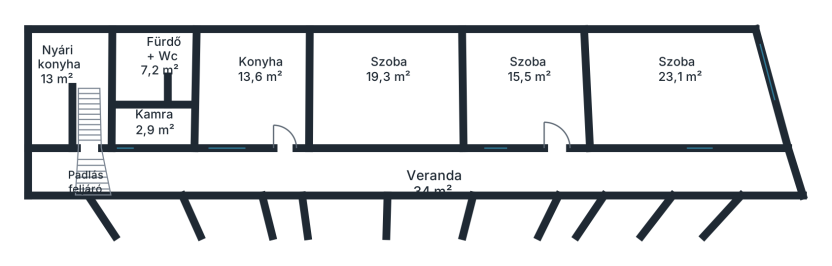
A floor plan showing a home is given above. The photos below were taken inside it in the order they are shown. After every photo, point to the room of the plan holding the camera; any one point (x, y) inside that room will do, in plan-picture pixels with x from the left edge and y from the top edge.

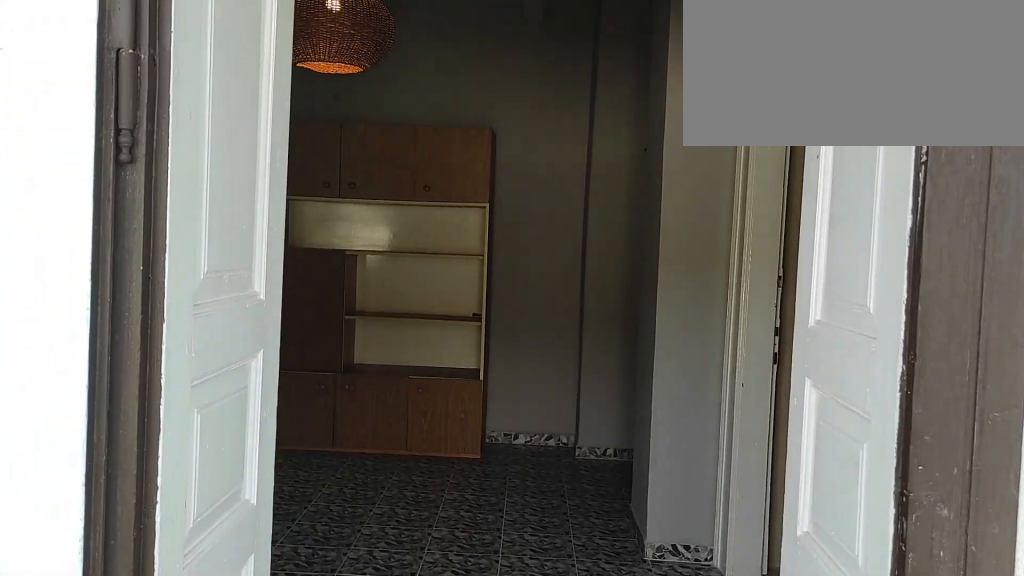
(566, 174)
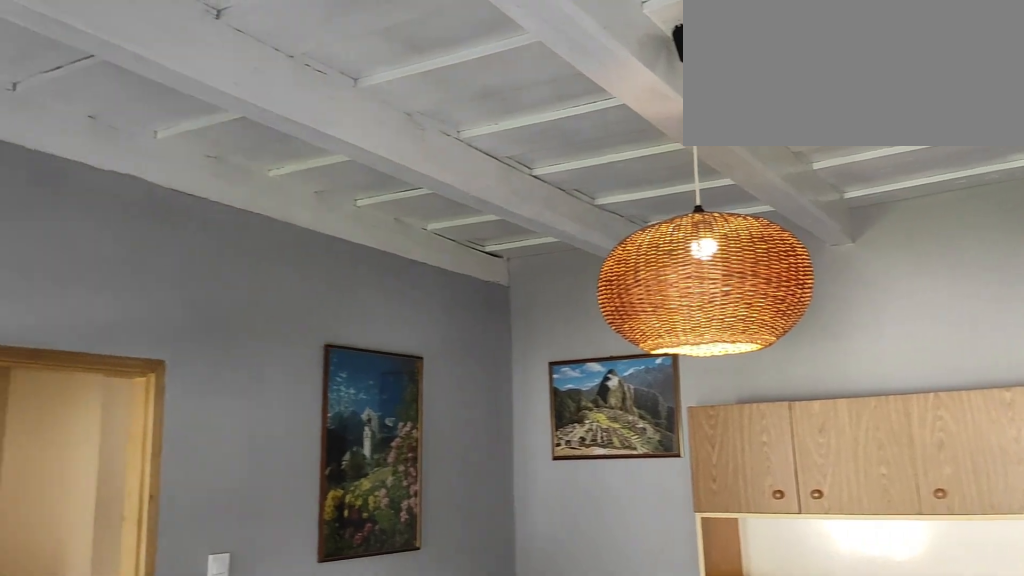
(527, 58)
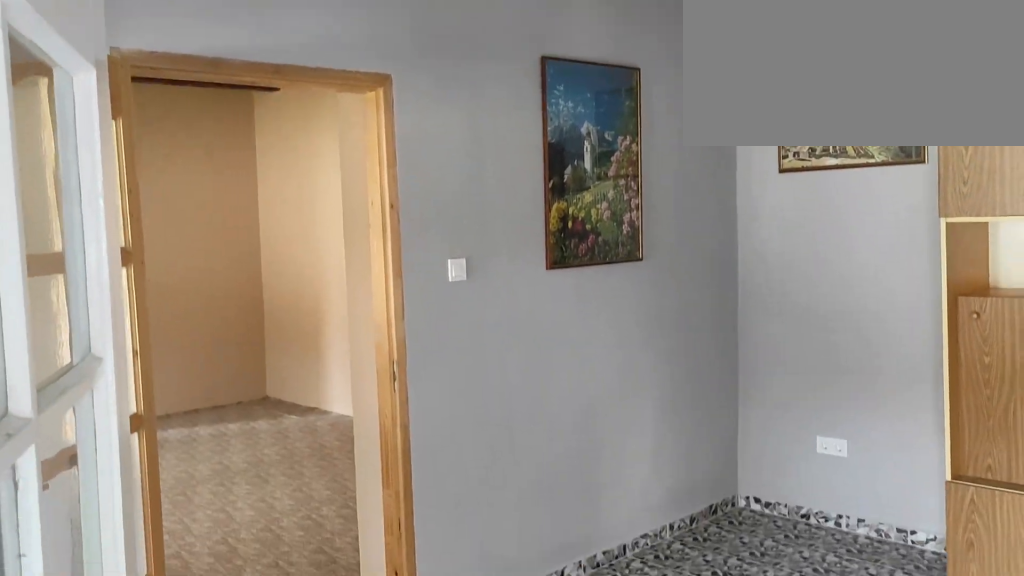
(527, 56)
